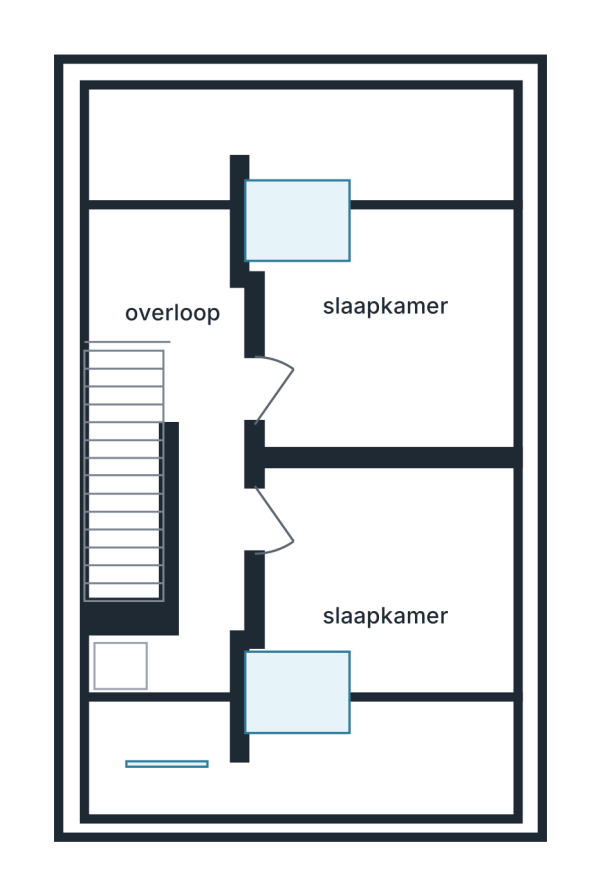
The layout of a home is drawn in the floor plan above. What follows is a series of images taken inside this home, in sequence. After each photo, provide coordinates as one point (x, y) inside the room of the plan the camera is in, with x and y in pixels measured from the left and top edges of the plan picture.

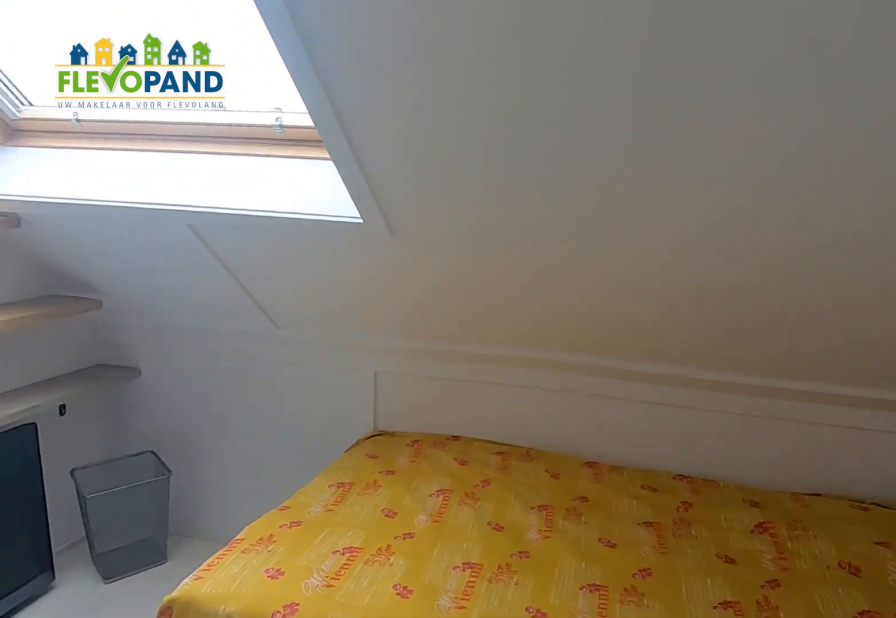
(389, 410)
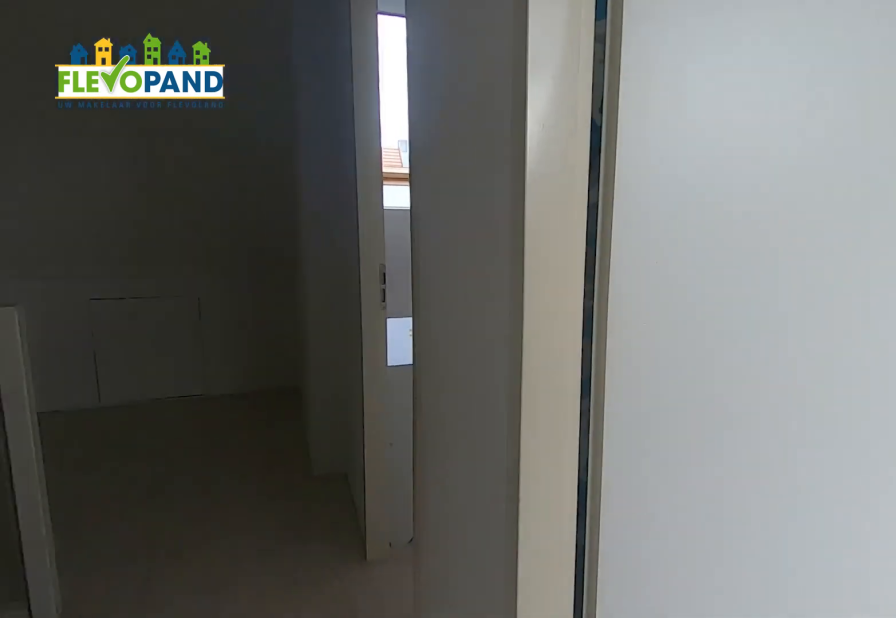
(125, 664)
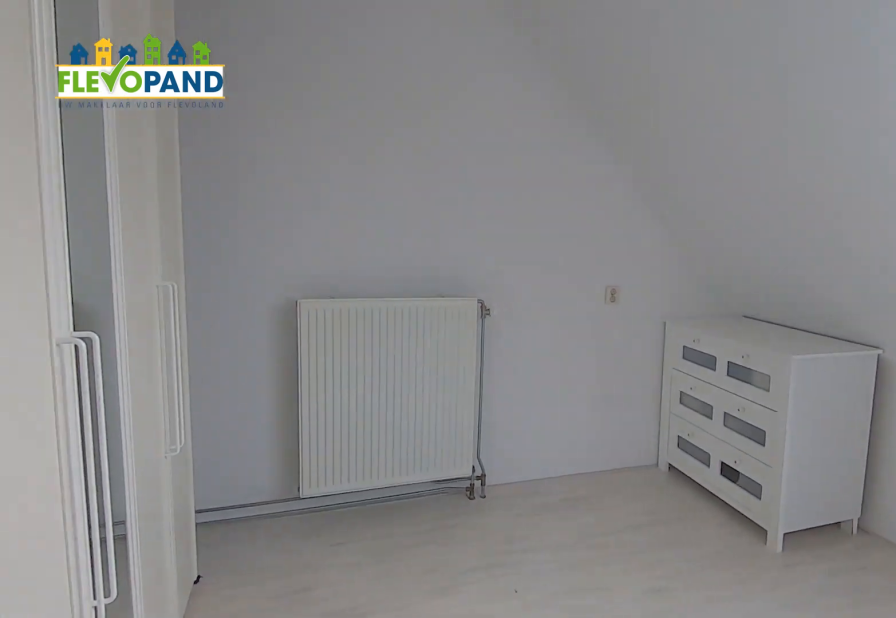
(381, 587)
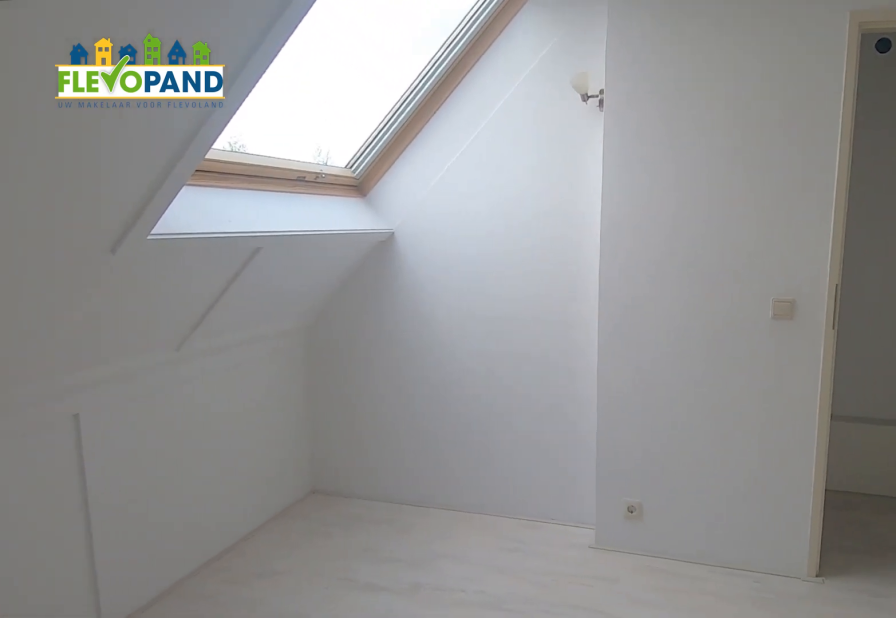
(381, 587)
